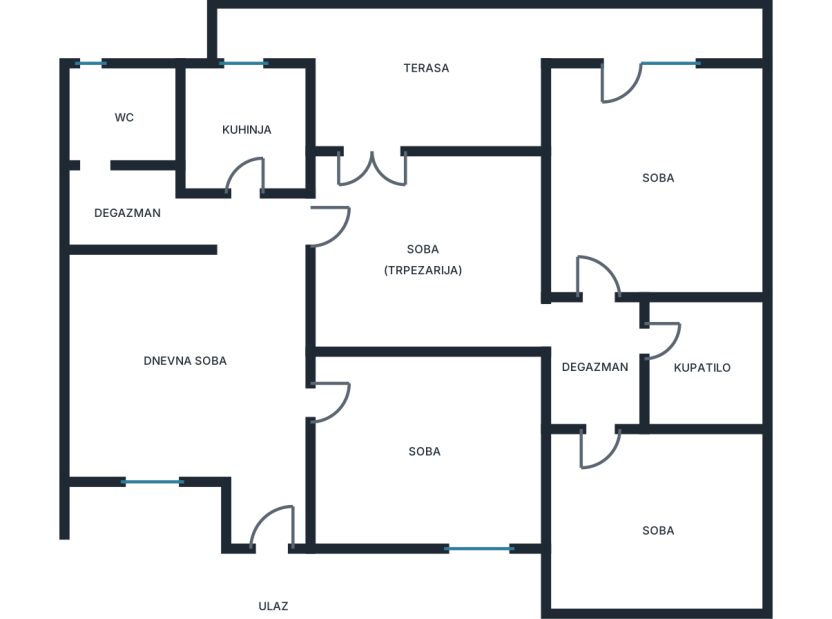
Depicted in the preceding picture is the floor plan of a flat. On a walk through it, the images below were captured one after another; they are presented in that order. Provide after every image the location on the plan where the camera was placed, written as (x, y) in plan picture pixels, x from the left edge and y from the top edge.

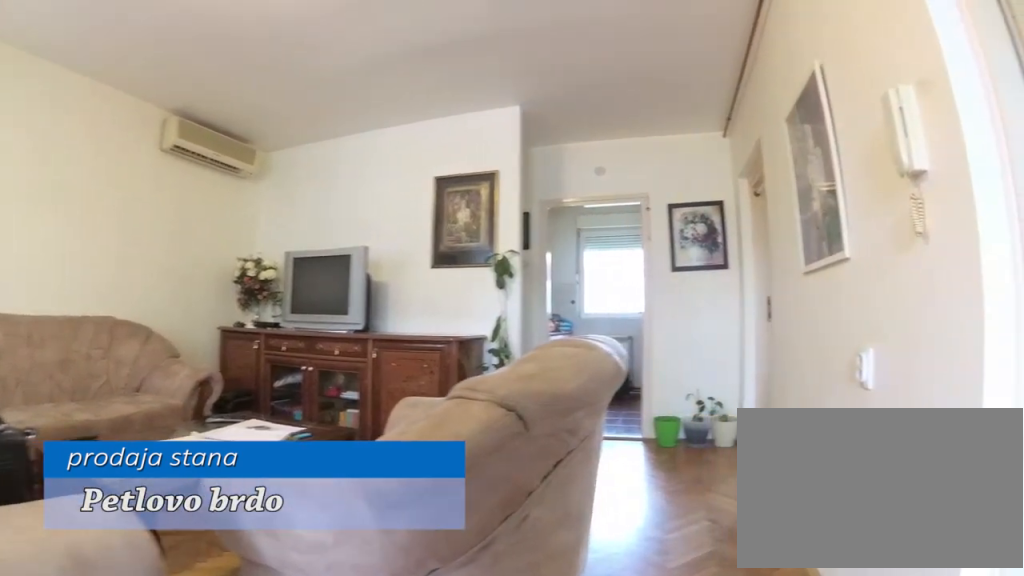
(261, 461)
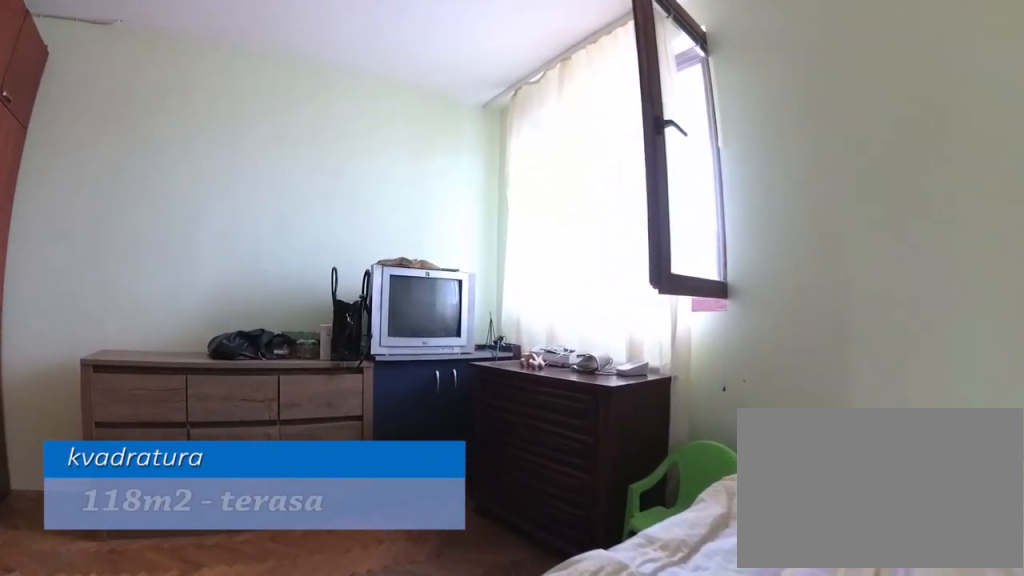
(389, 412)
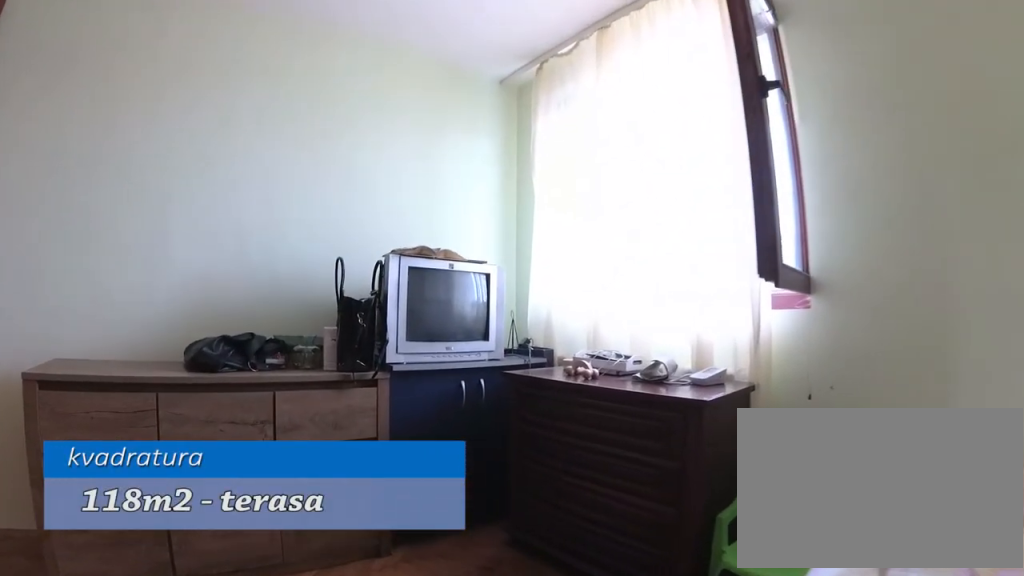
(401, 419)
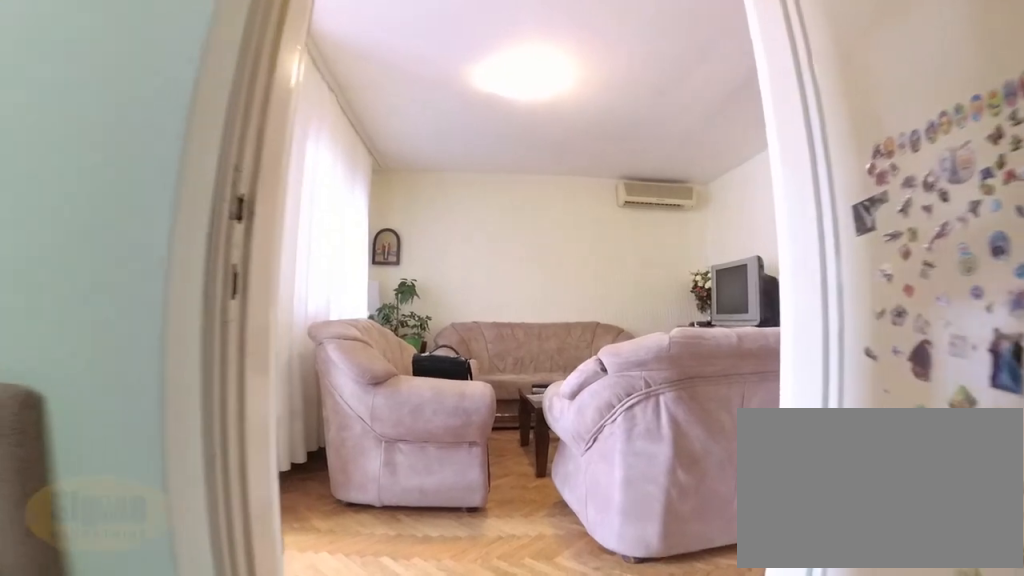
(356, 414)
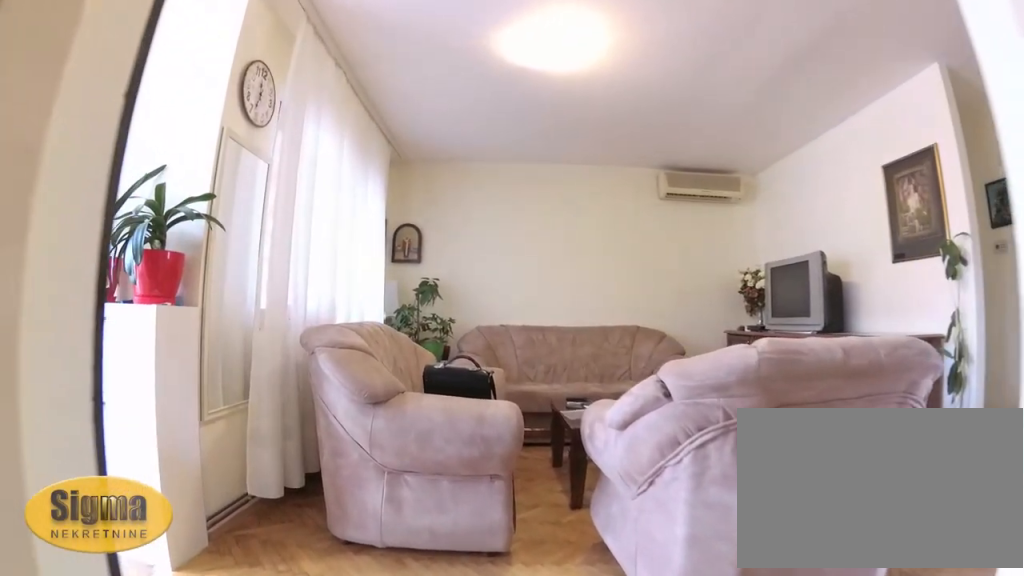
(339, 412)
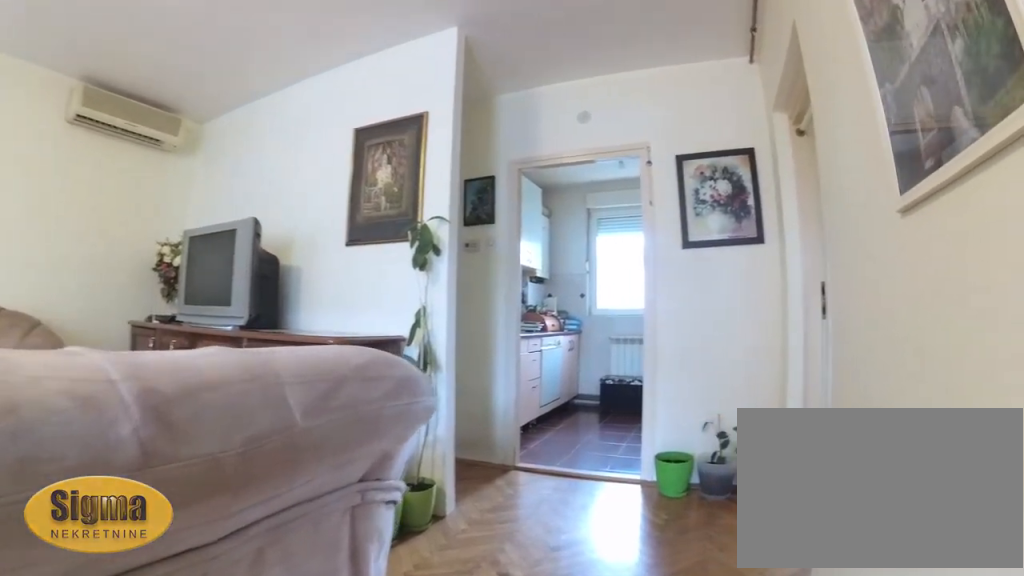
(275, 394)
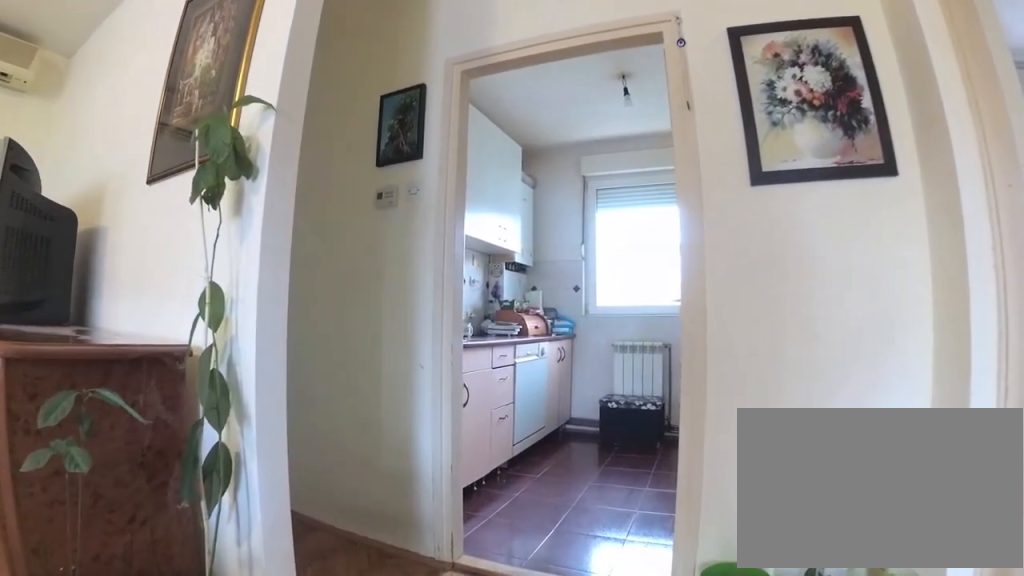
(262, 320)
